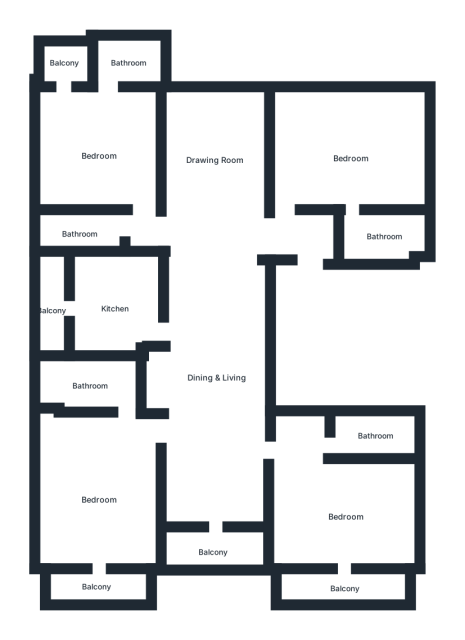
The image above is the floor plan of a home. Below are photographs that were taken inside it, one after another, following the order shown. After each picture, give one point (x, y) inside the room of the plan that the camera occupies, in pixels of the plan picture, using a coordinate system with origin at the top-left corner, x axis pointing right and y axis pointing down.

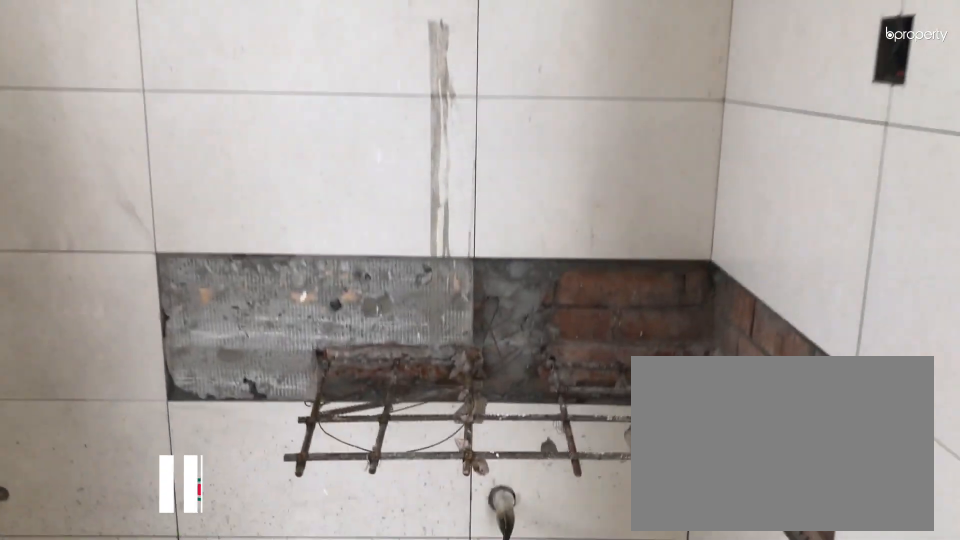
(386, 236)
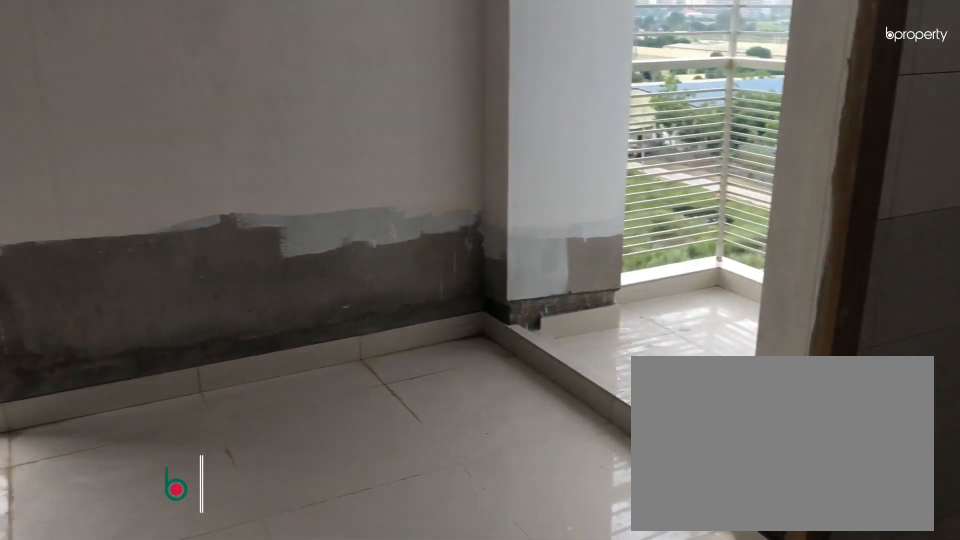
(100, 154)
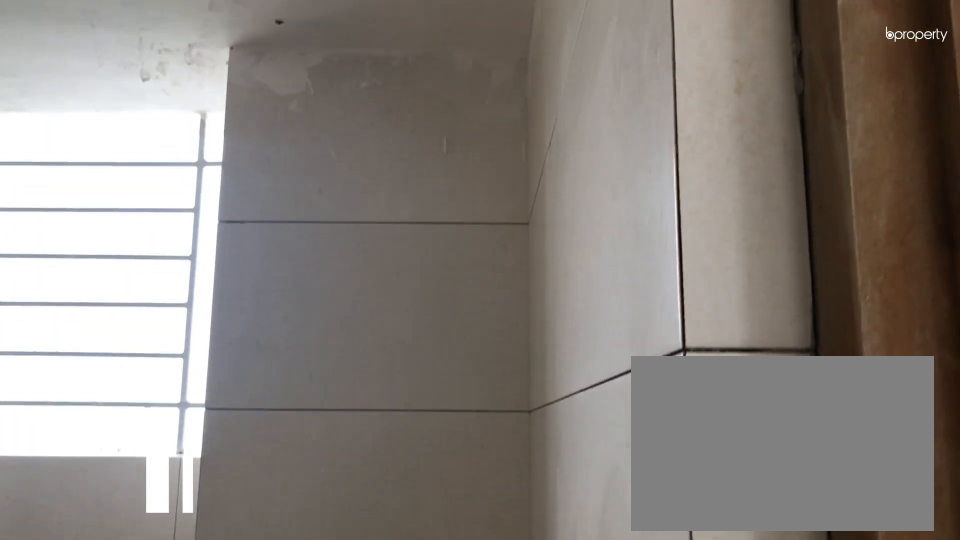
(127, 62)
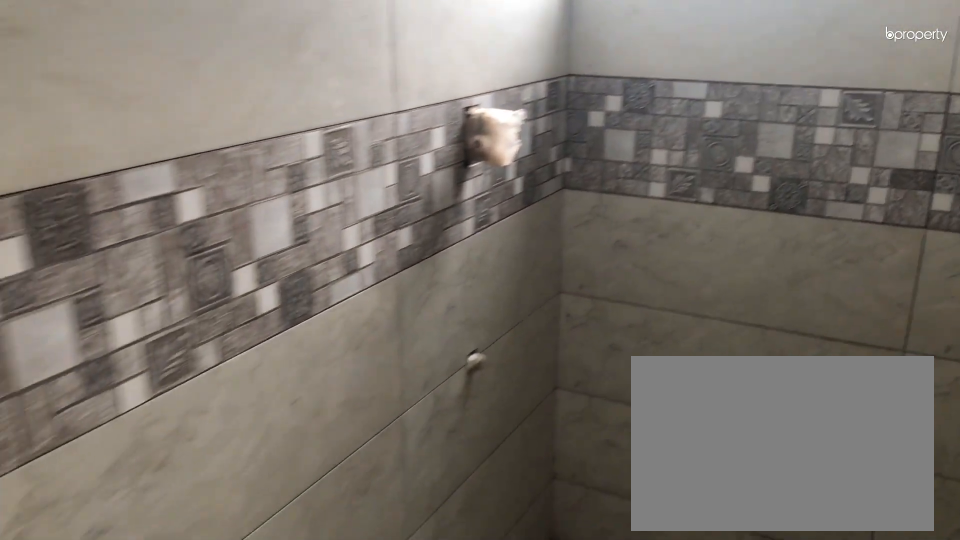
(82, 232)
